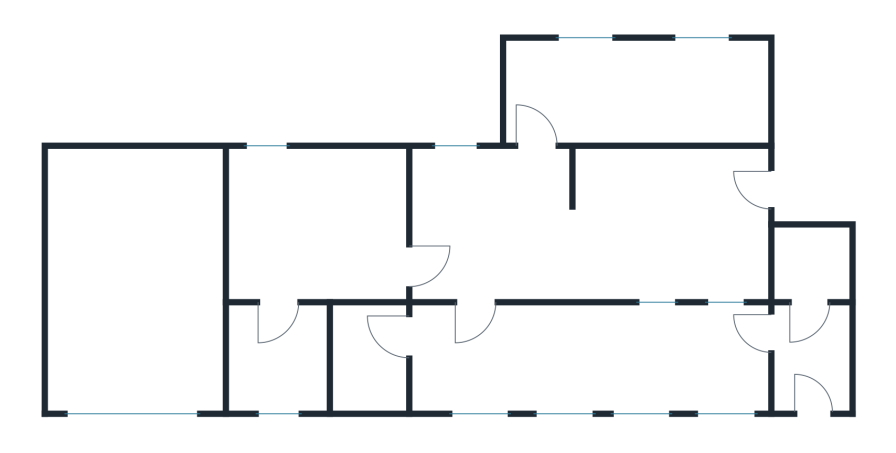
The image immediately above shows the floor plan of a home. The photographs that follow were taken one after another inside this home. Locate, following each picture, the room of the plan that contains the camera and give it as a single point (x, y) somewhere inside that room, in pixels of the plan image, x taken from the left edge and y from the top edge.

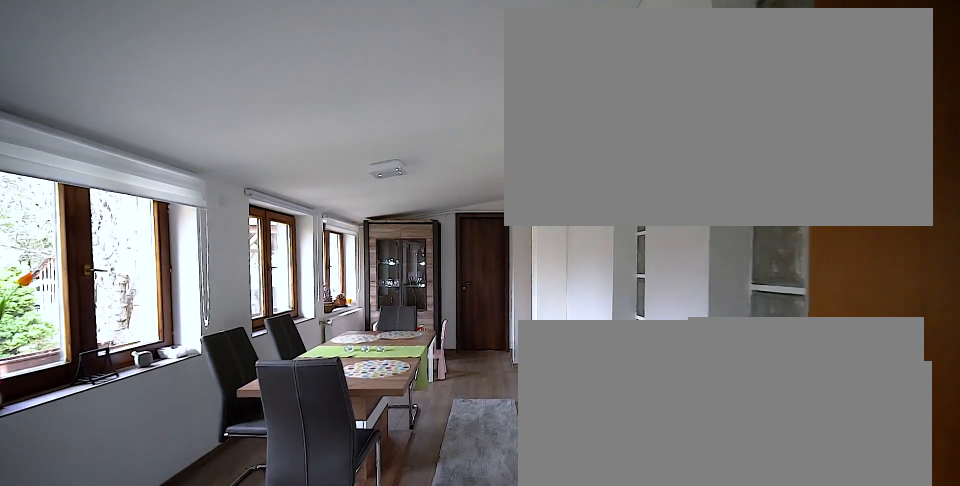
(583, 362)
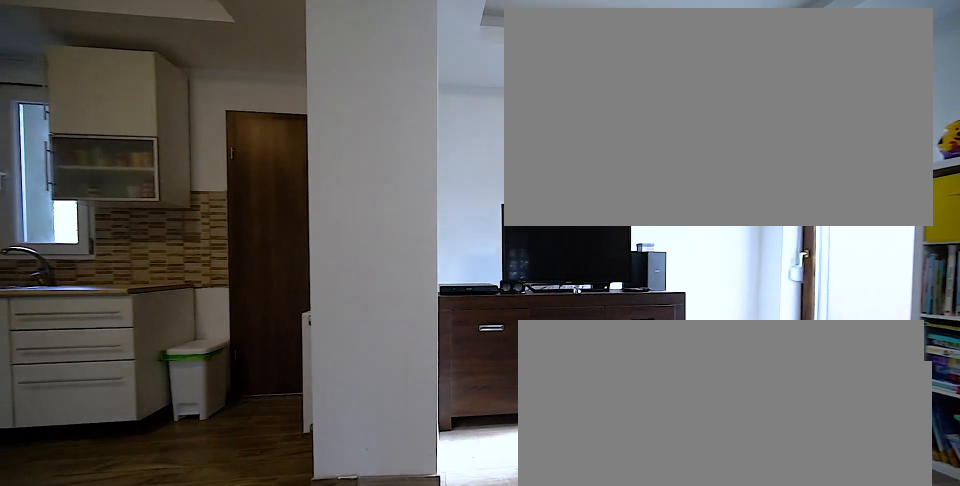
(583, 248)
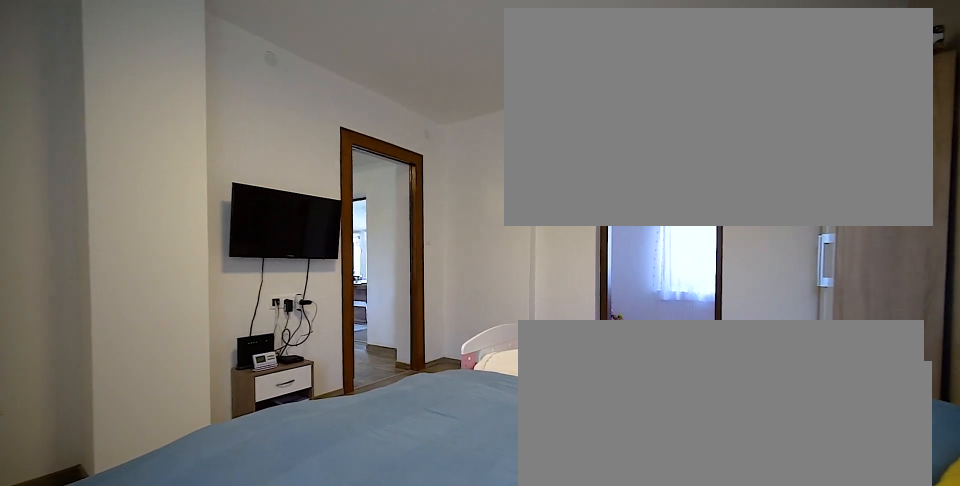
(321, 229)
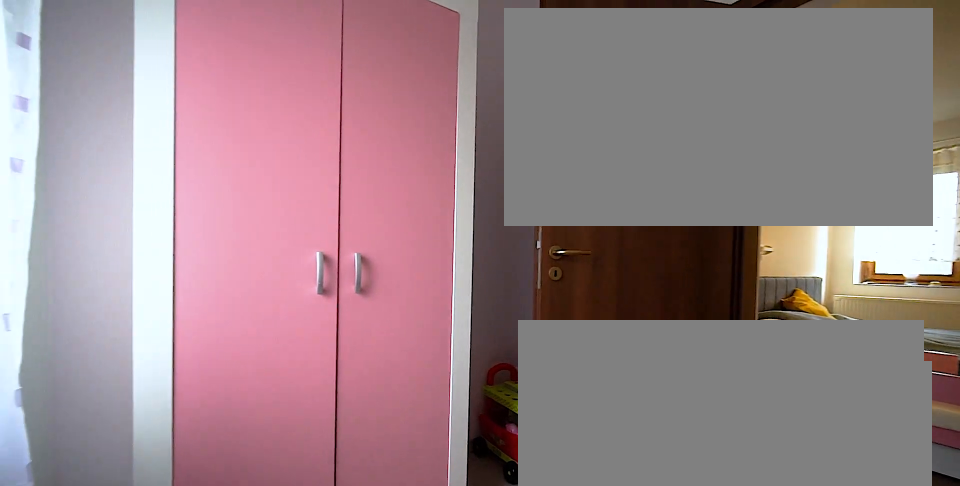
(279, 360)
